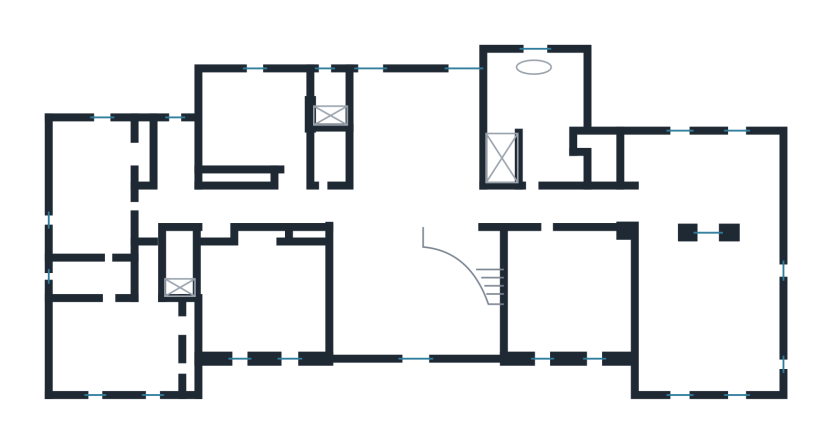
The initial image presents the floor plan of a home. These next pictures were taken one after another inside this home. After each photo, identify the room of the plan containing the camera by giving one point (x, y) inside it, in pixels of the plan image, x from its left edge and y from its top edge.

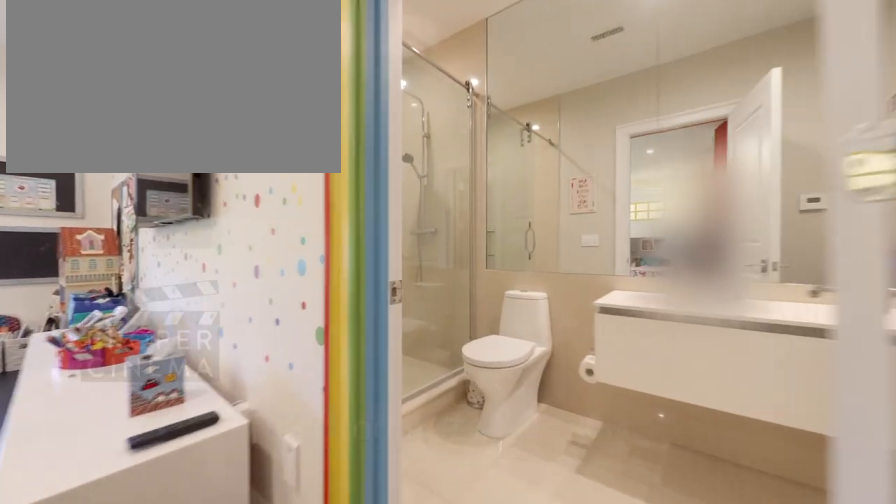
(263, 297)
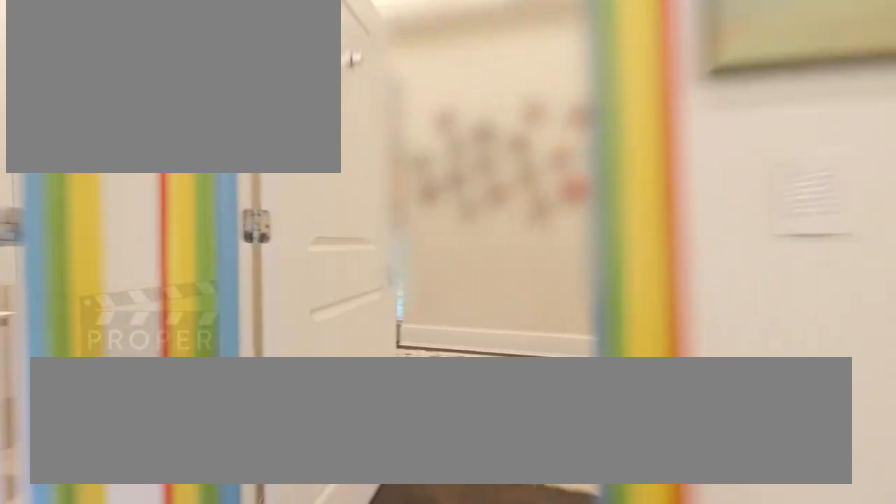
(263, 297)
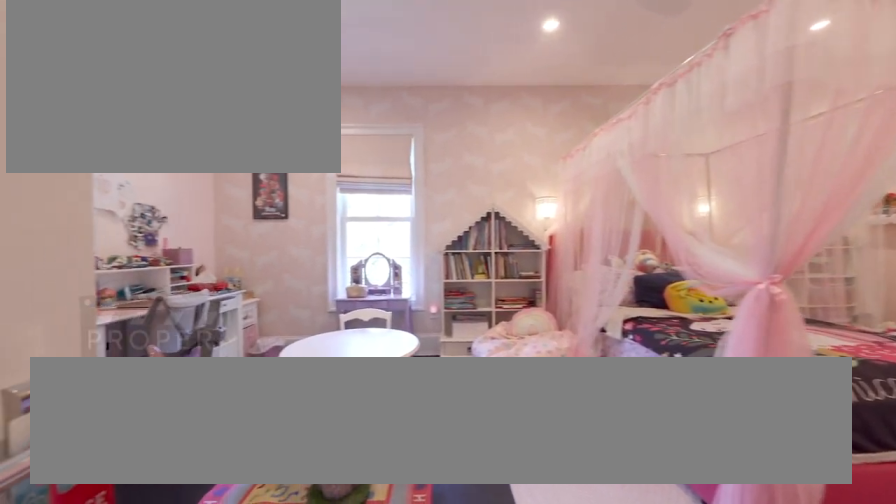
(91, 186)
